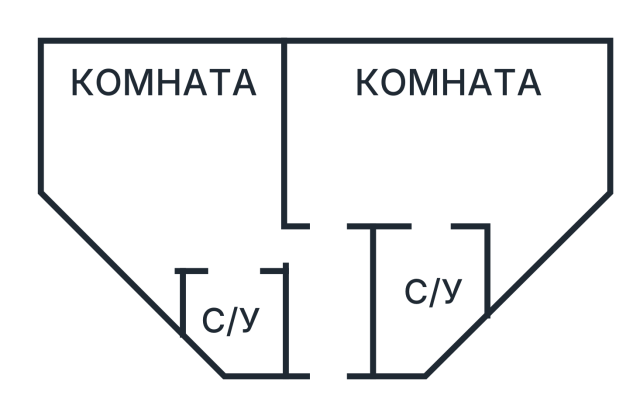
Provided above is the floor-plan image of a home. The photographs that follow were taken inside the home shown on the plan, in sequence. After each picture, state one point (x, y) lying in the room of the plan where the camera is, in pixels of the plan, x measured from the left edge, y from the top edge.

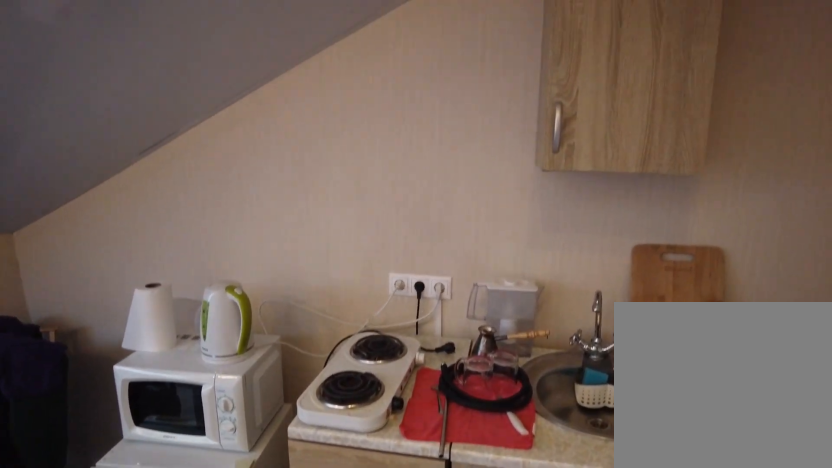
(359, 194)
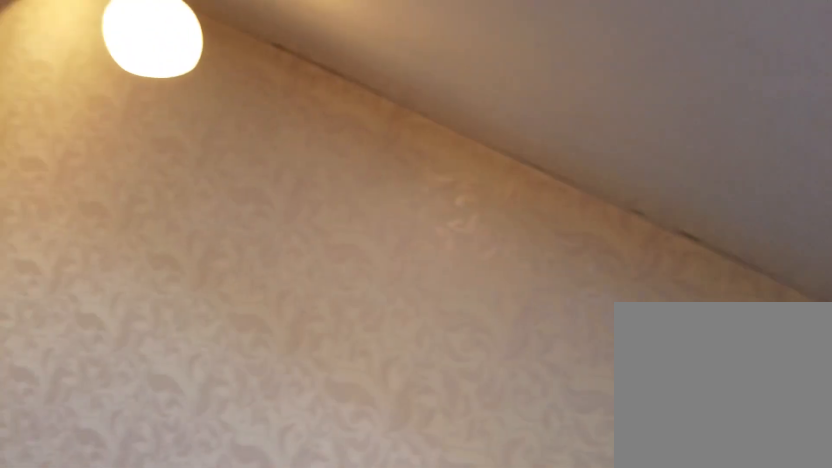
(578, 167)
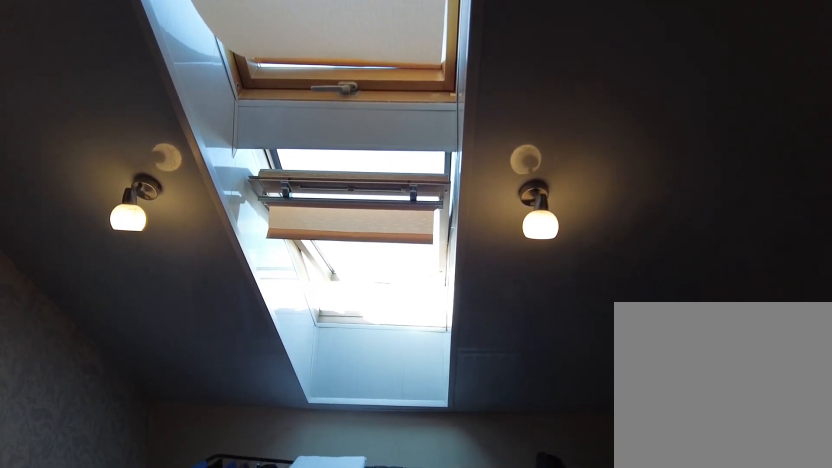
(435, 202)
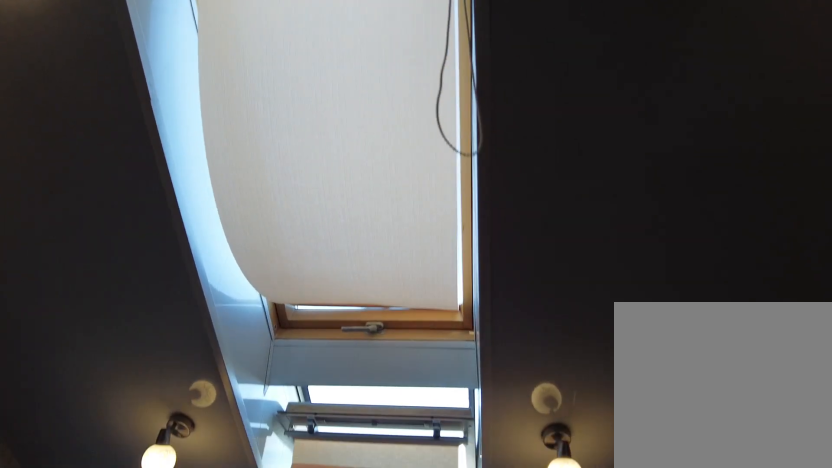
(435, 202)
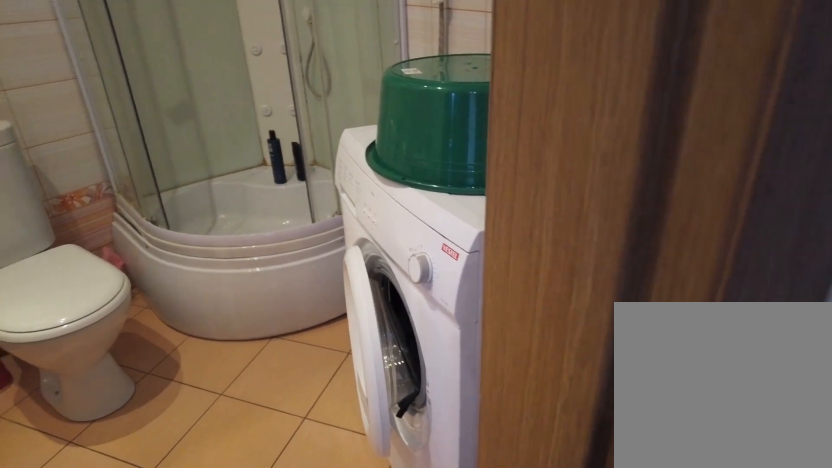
(441, 265)
